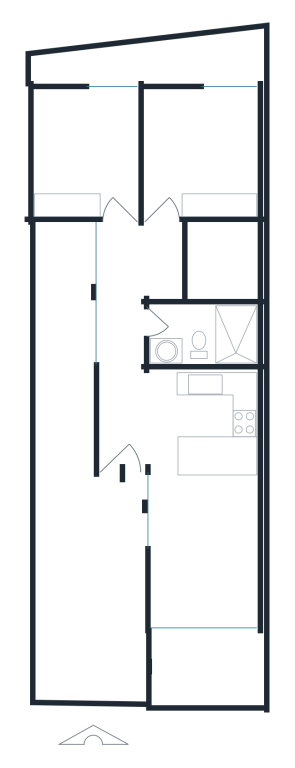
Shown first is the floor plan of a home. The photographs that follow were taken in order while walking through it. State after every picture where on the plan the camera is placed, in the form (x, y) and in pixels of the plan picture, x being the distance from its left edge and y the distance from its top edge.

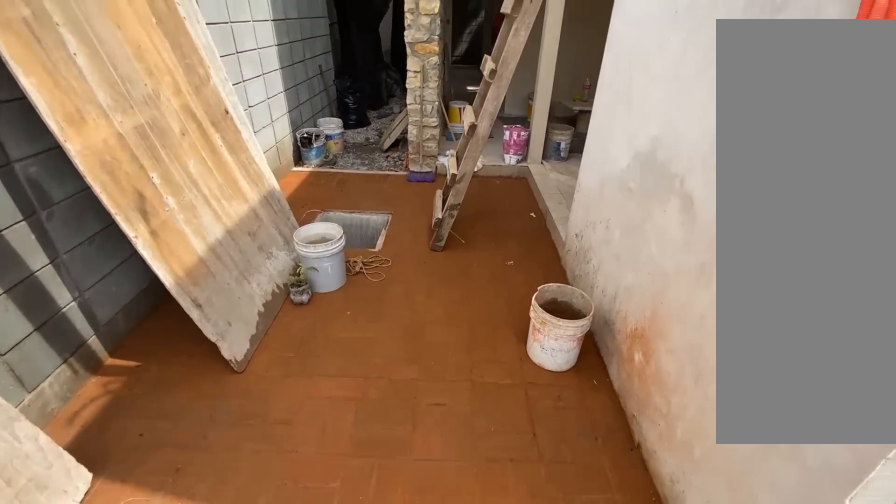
(90, 699)
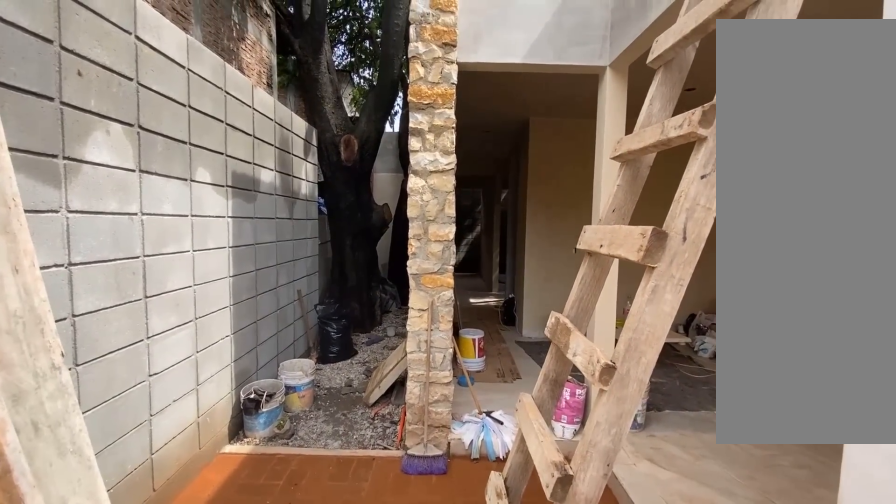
(92, 557)
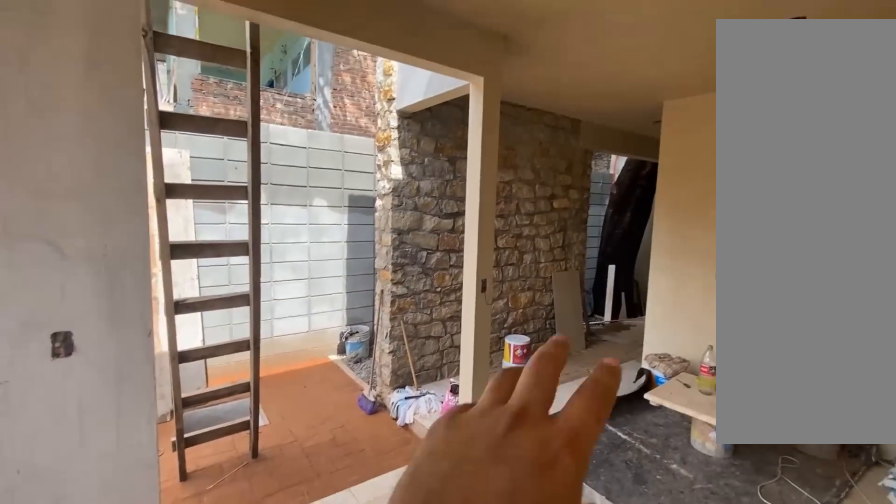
(197, 555)
